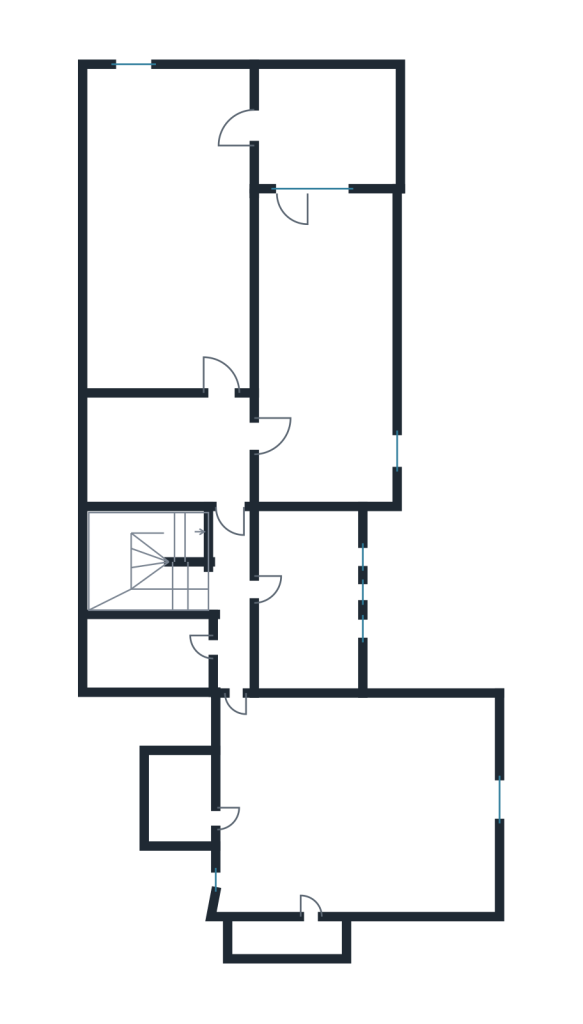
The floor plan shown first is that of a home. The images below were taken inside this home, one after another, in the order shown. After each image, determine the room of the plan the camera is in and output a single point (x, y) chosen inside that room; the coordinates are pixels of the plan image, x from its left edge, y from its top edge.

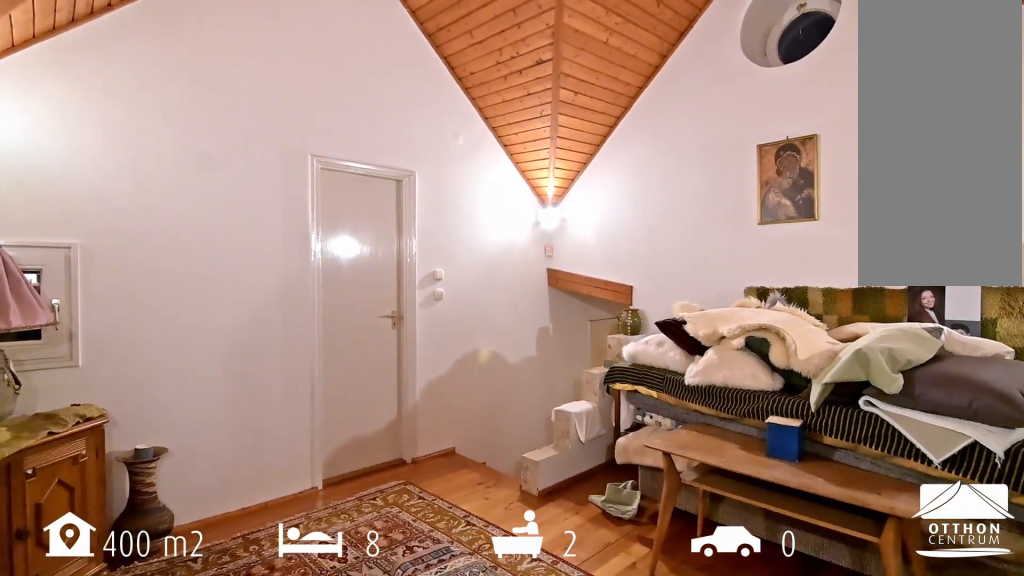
(364, 812)
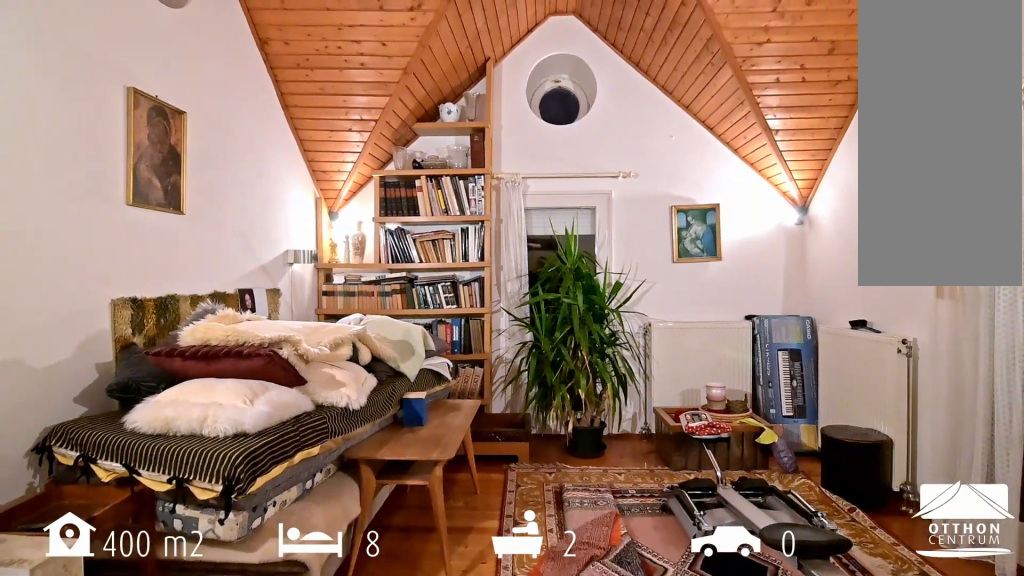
(364, 807)
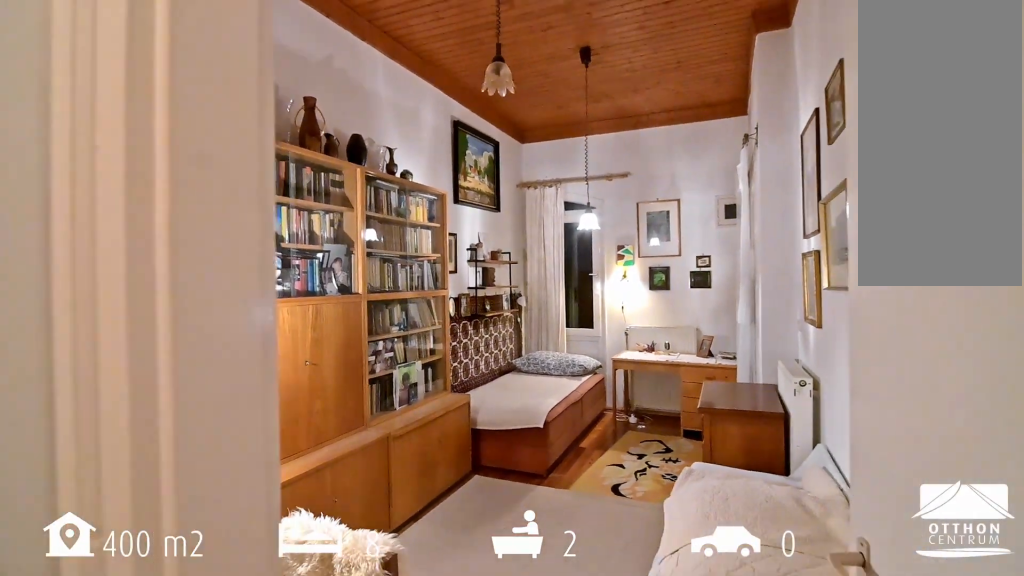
(173, 248)
